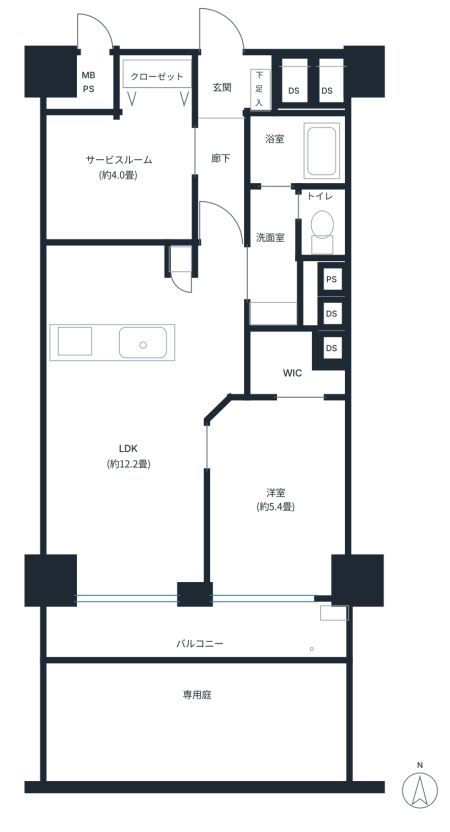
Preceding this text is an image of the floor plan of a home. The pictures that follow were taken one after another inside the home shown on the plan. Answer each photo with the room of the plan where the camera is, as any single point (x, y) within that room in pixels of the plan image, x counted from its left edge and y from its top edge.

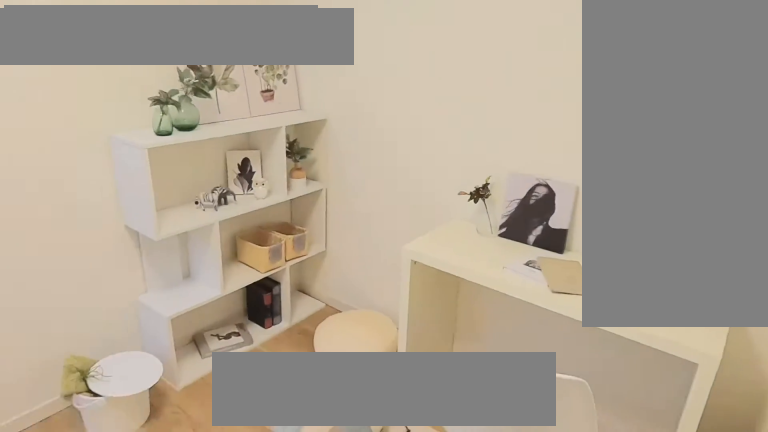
(122, 174)
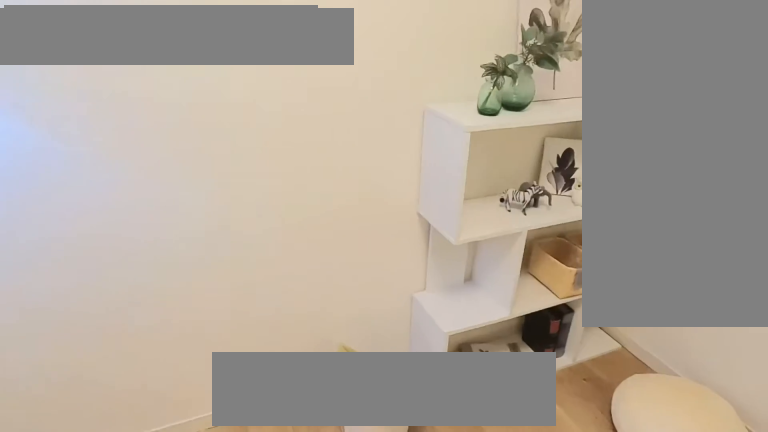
(121, 174)
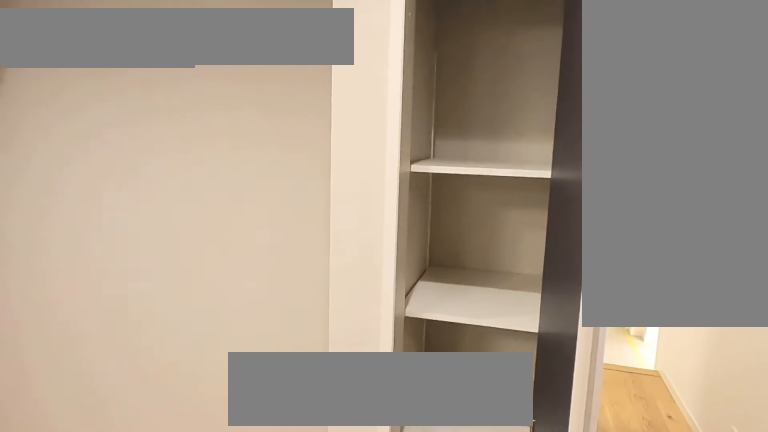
(119, 286)
